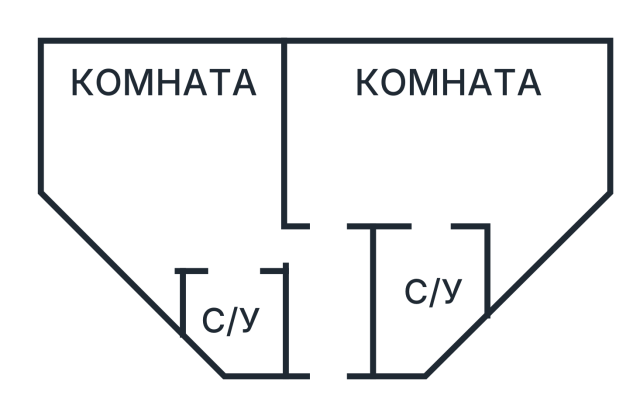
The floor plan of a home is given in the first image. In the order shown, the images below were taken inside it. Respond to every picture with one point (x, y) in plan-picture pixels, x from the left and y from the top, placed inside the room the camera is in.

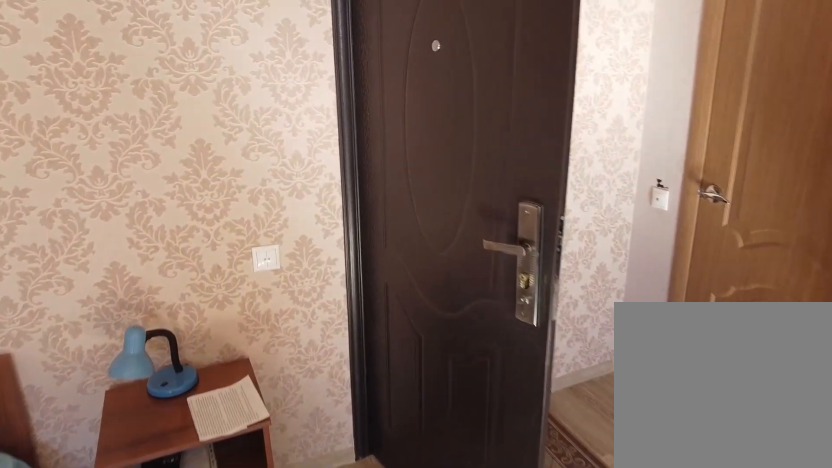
(253, 195)
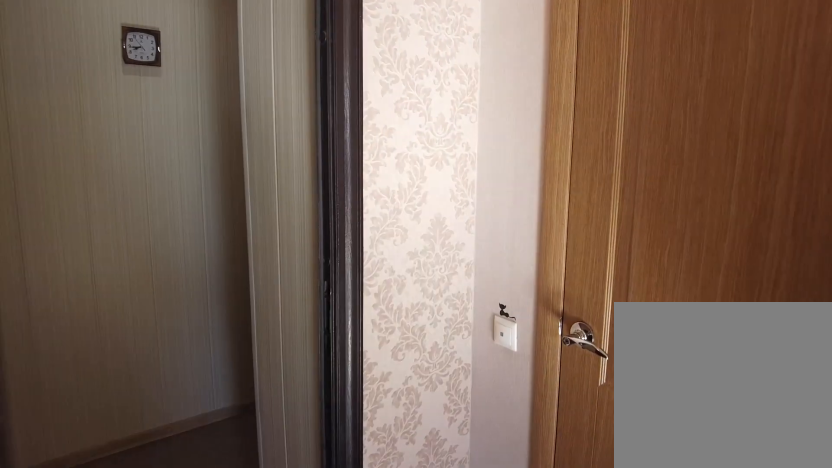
(268, 246)
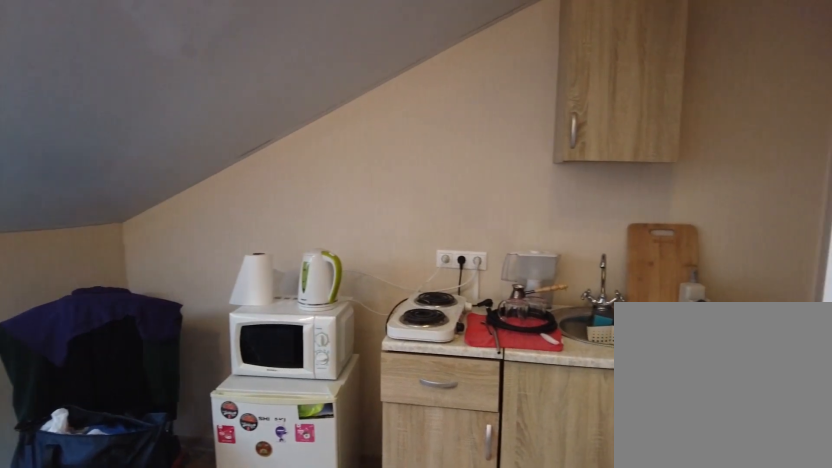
(359, 194)
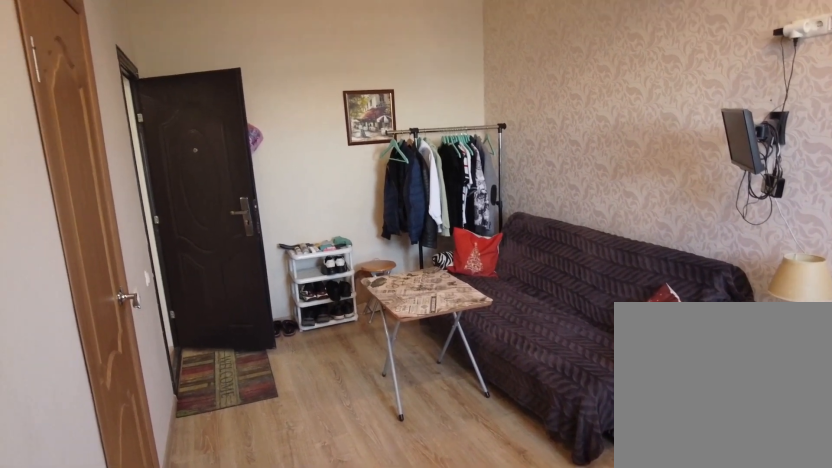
(359, 194)
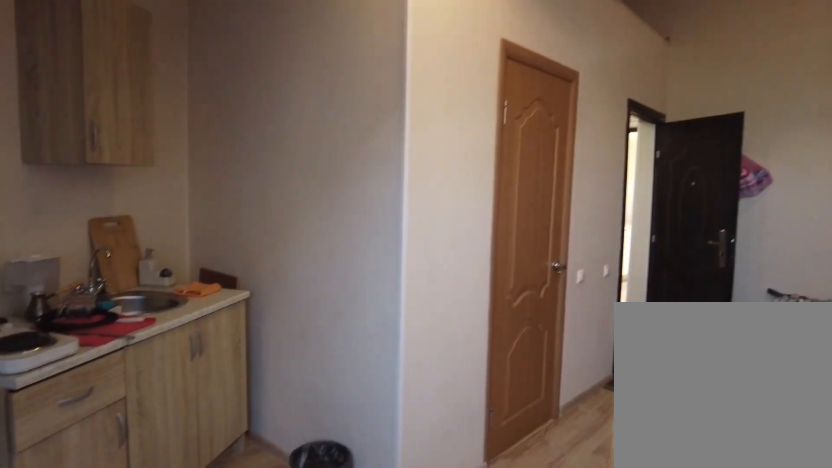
(578, 167)
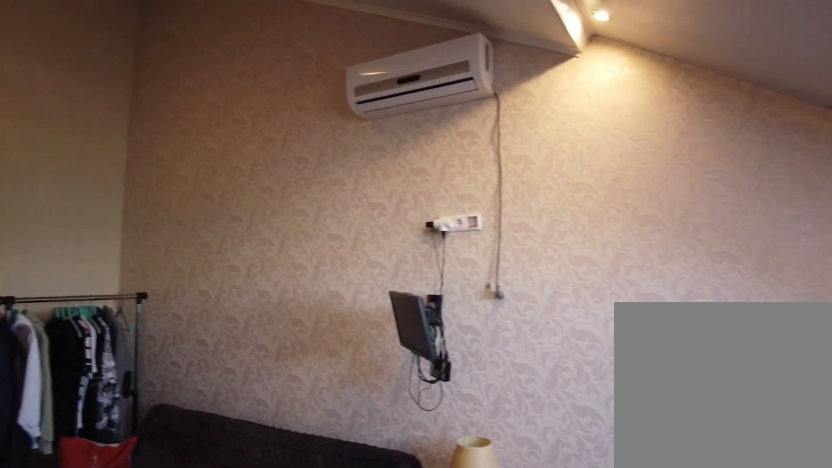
(435, 202)
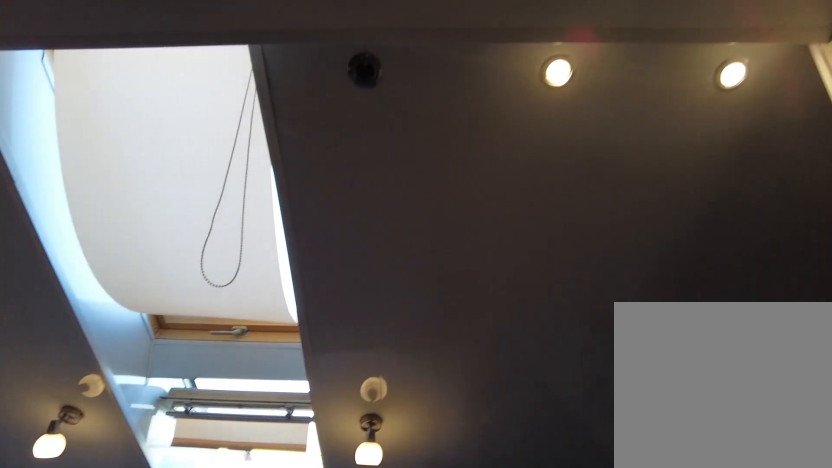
(435, 202)
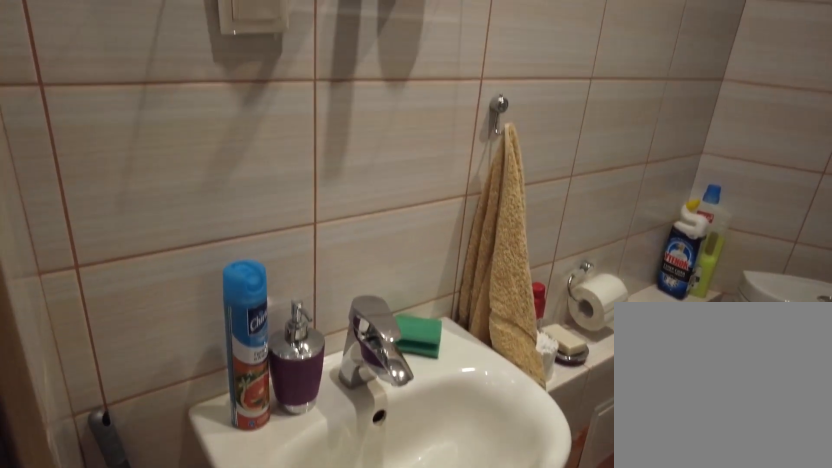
(441, 265)
